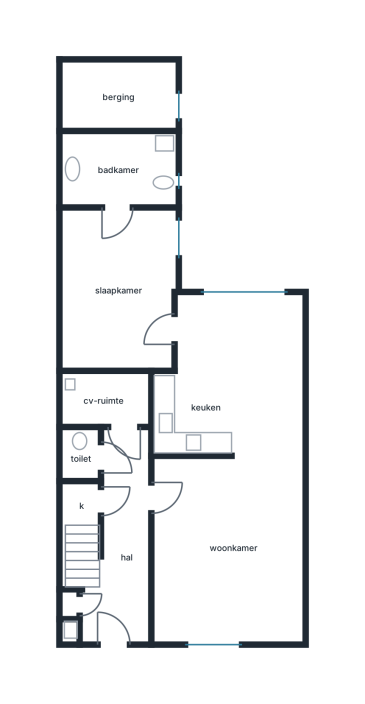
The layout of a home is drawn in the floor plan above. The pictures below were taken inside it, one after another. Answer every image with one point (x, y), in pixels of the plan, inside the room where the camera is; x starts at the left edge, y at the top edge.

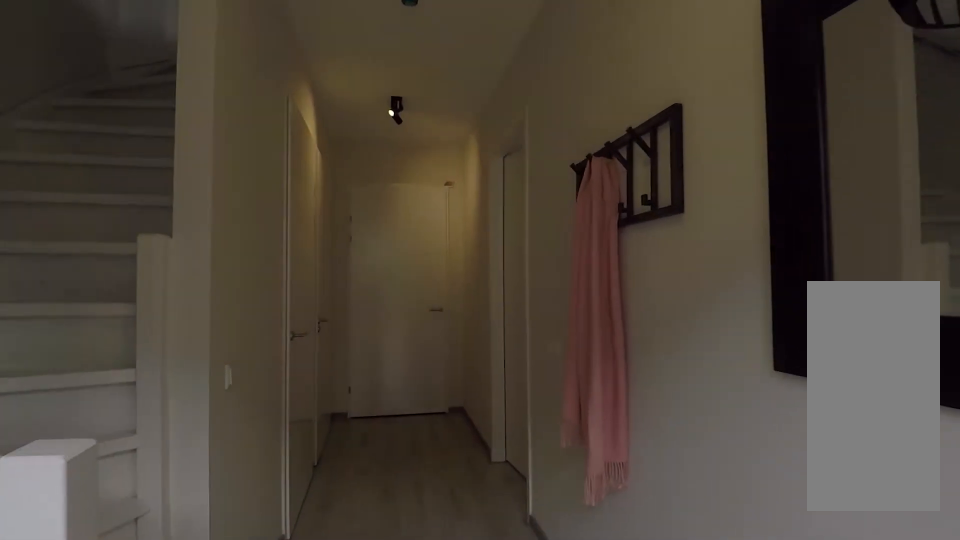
(122, 543)
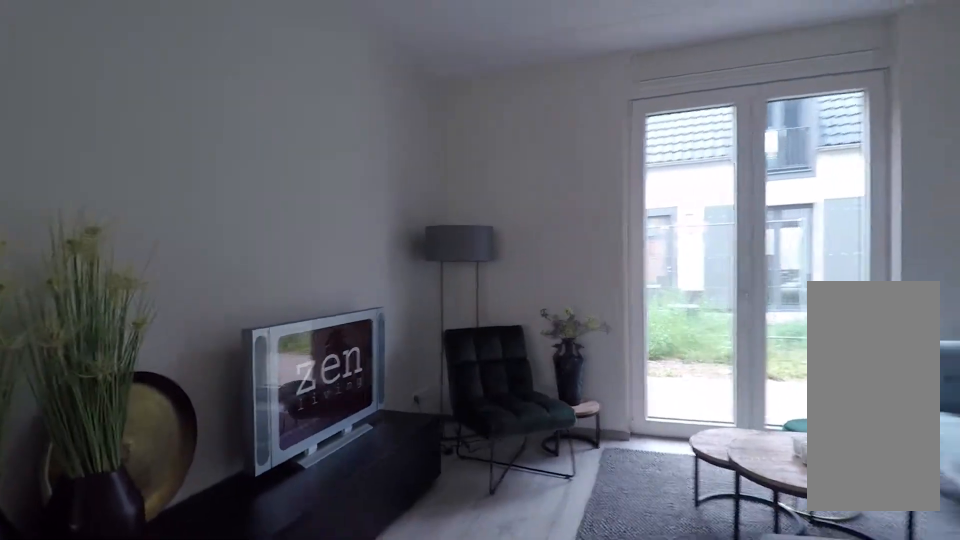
(268, 622)
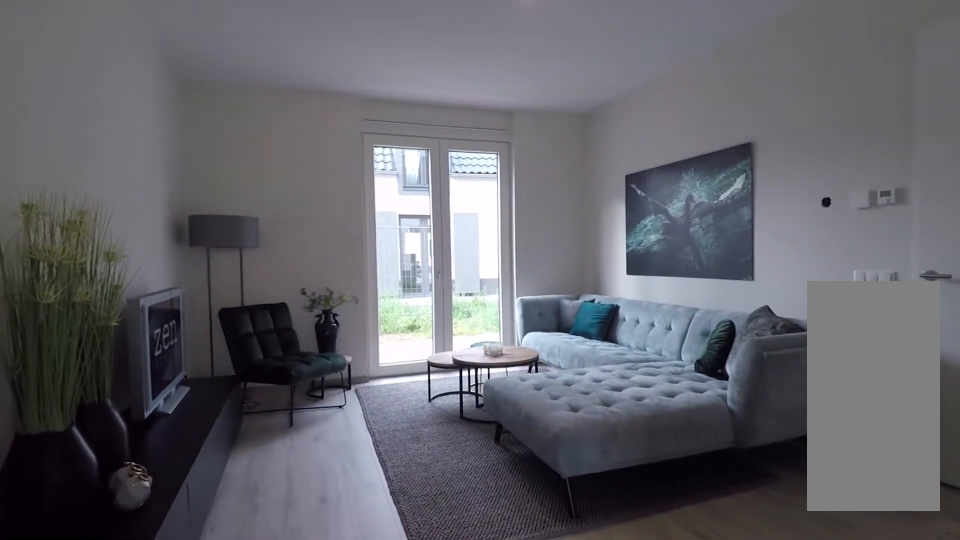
(226, 549)
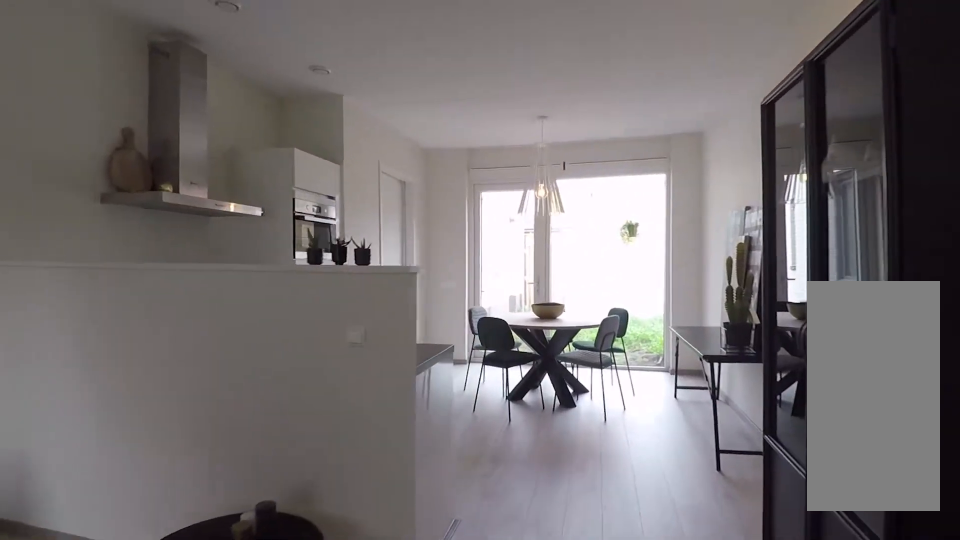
(227, 549)
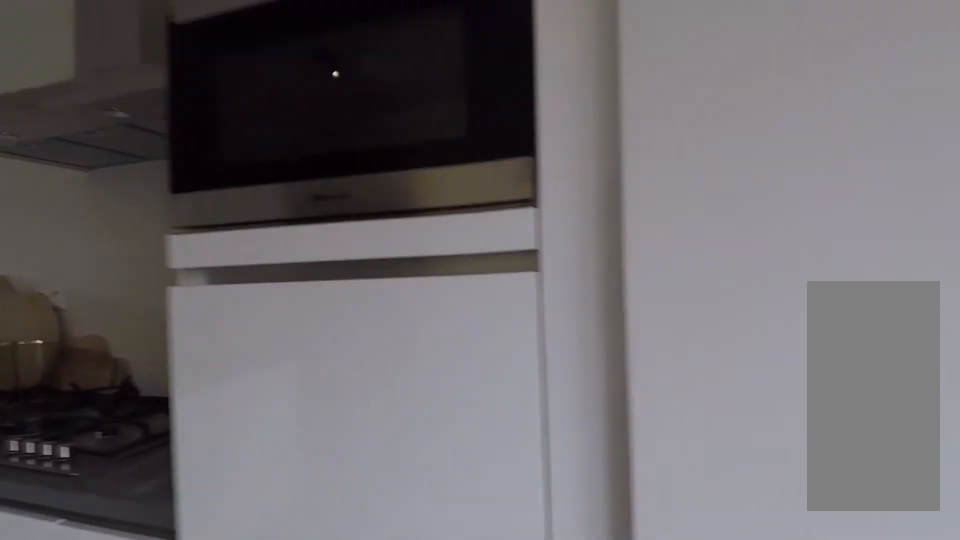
(235, 318)
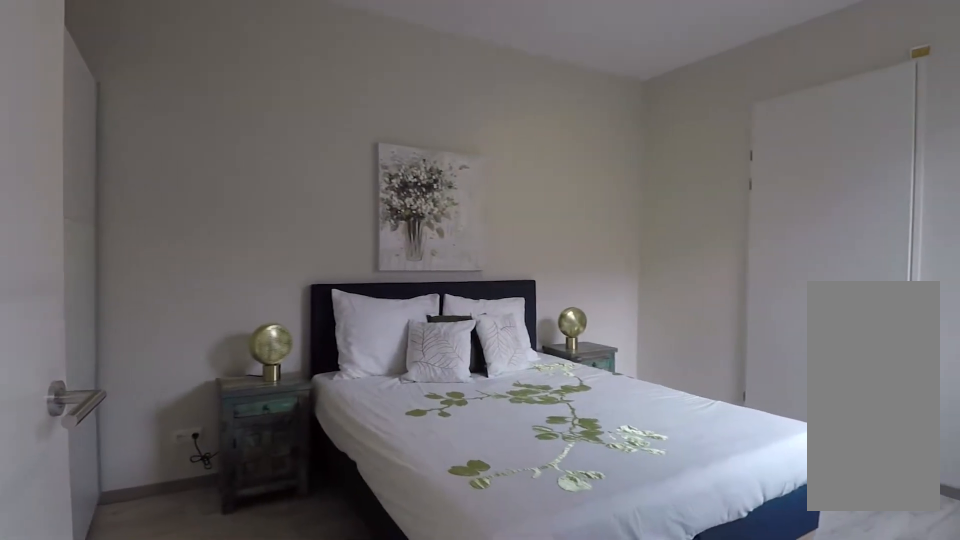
(117, 277)
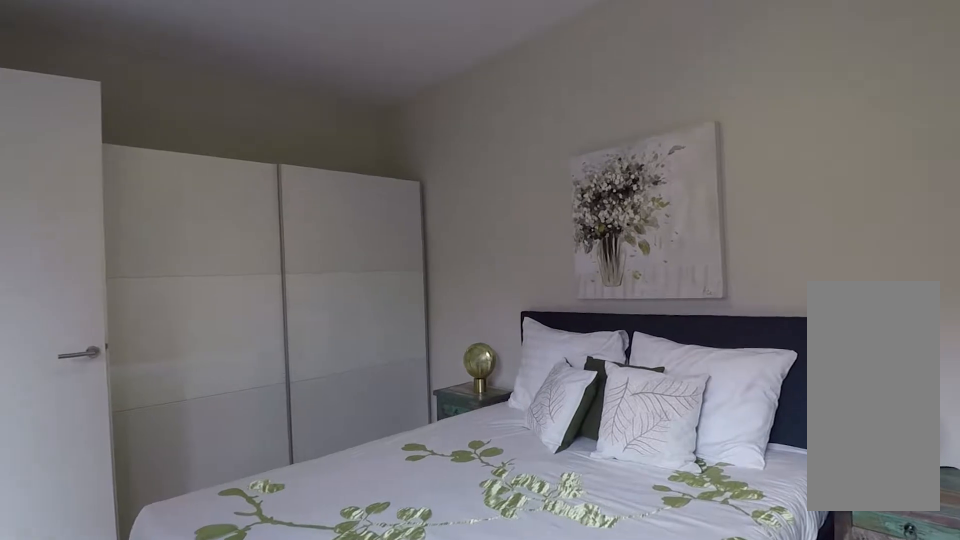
(117, 277)
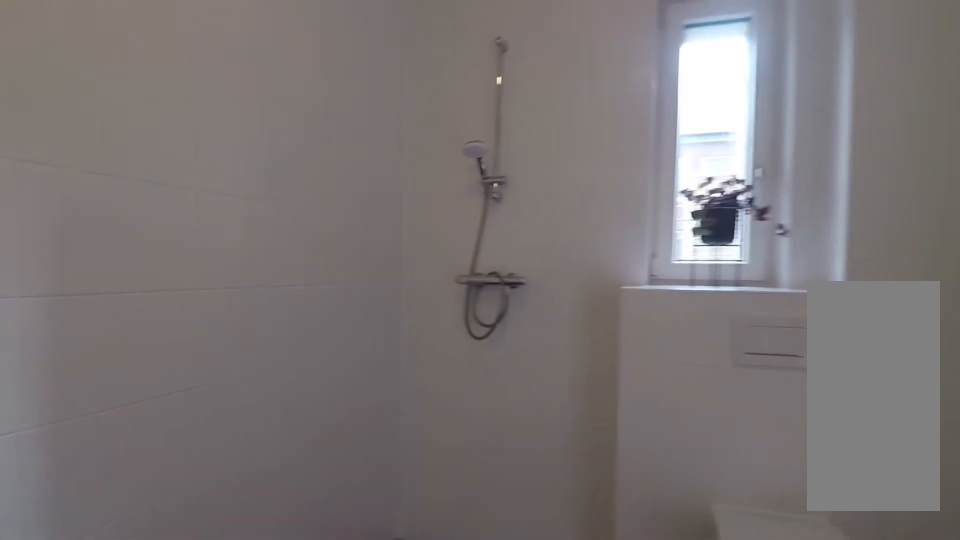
(85, 169)
